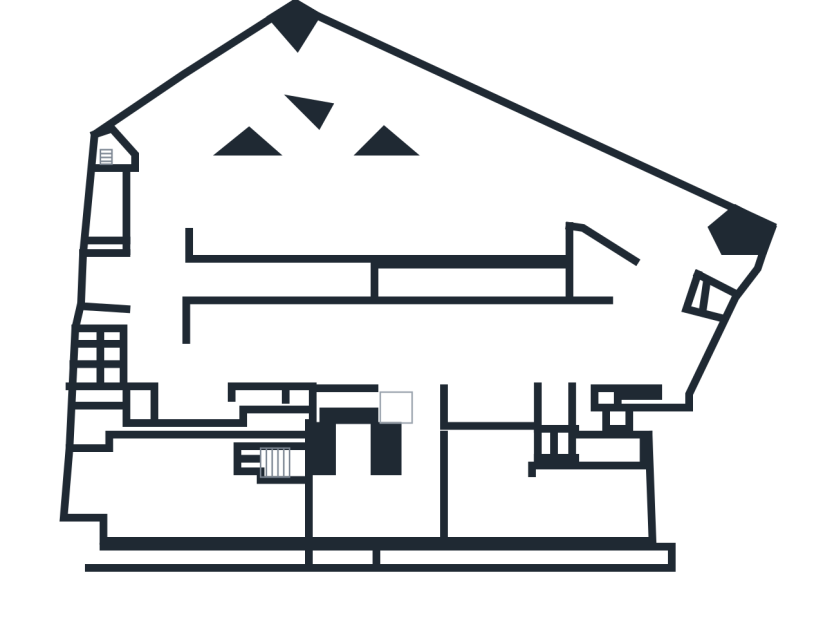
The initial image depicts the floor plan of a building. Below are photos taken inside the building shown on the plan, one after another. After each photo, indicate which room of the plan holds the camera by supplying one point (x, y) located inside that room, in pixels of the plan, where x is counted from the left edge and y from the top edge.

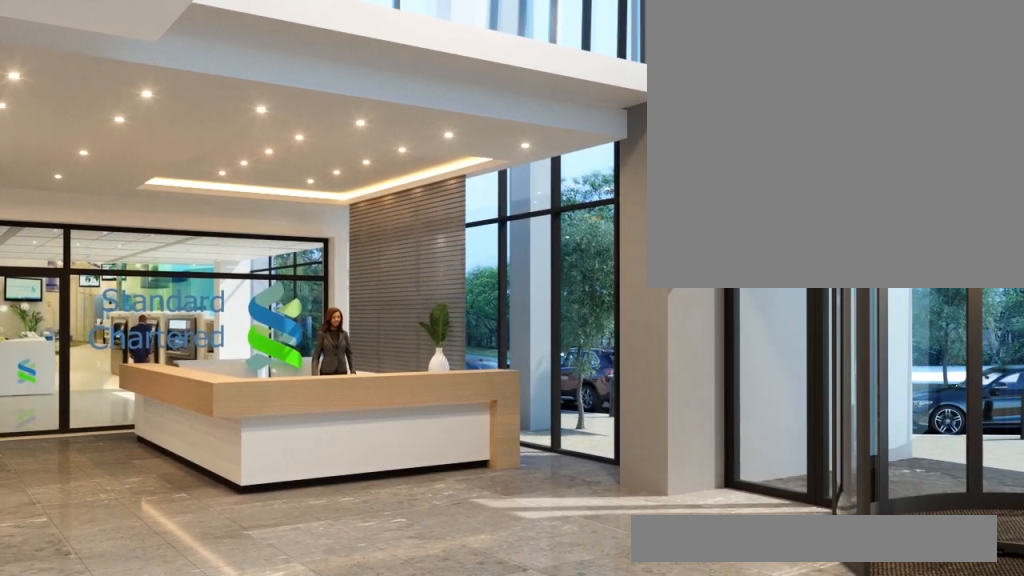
(534, 499)
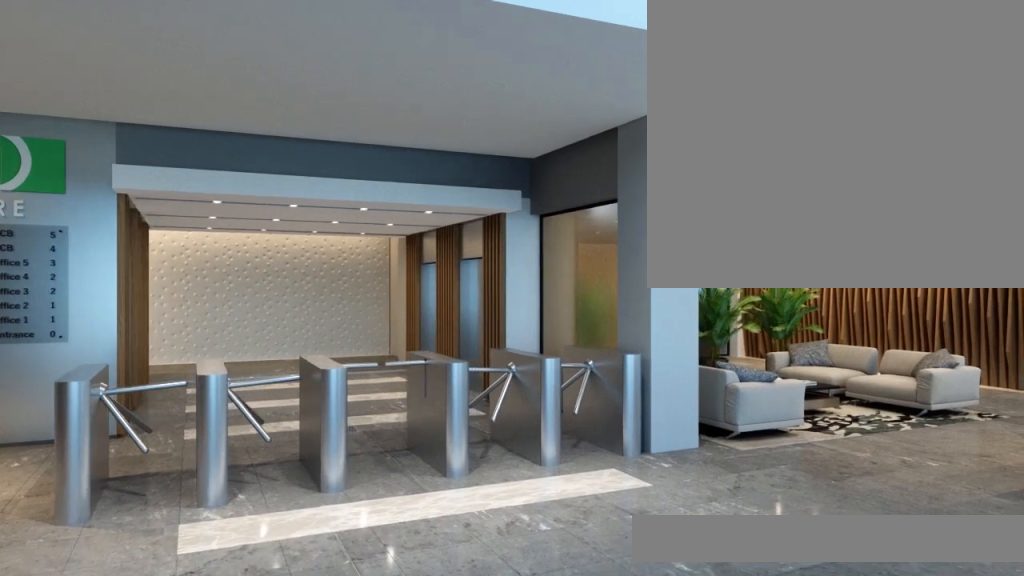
(363, 508)
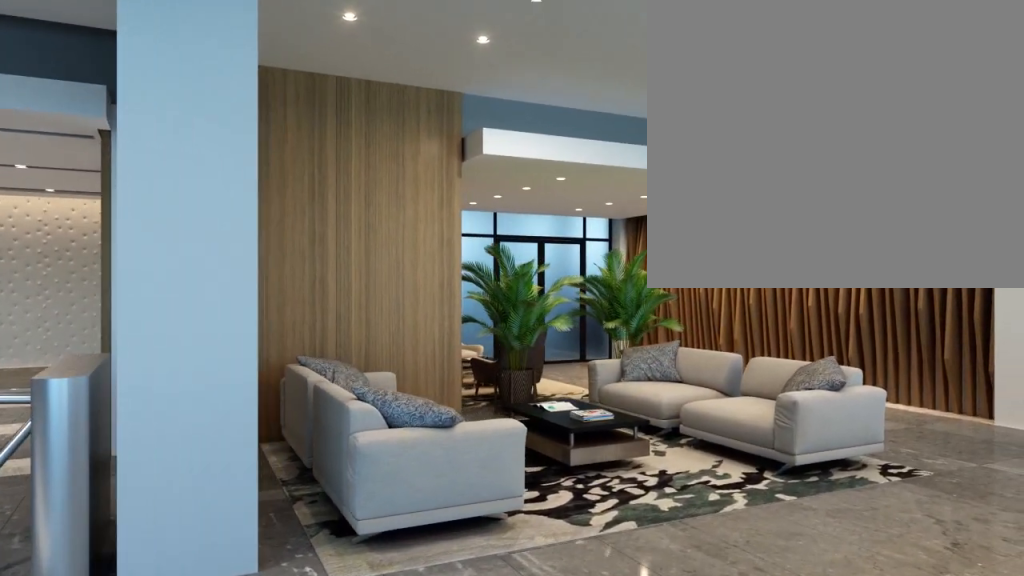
(369, 508)
